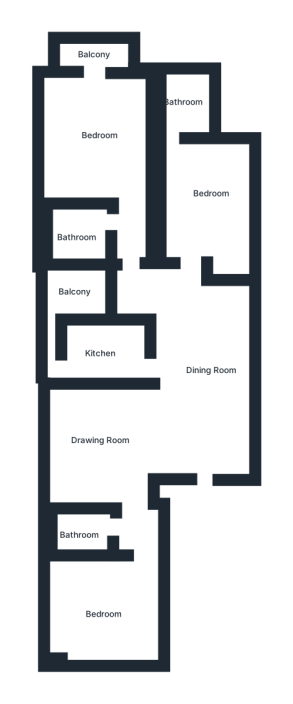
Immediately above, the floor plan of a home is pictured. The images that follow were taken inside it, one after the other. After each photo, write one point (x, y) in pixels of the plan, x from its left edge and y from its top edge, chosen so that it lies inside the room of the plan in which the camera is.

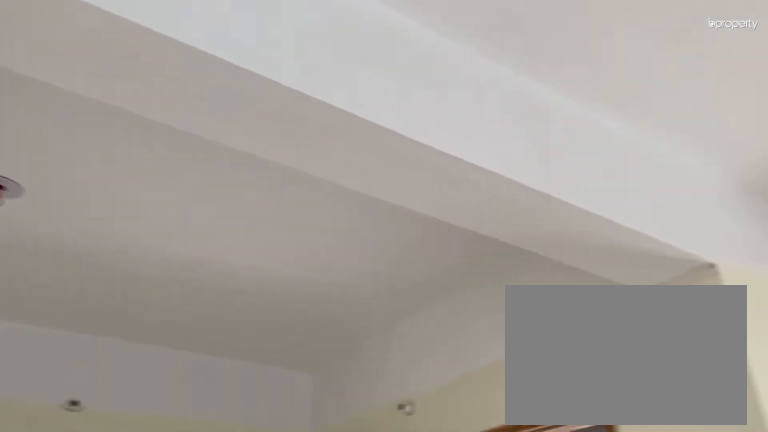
(94, 435)
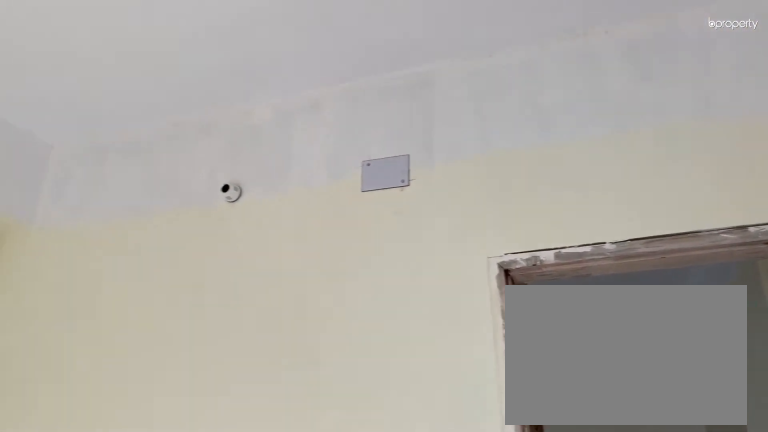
(102, 611)
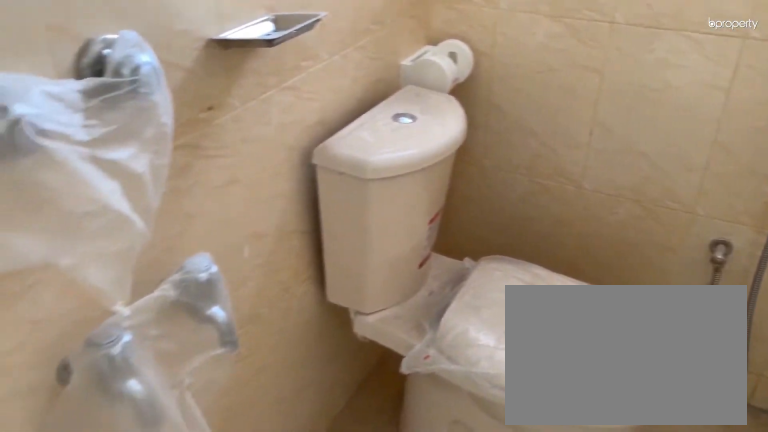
(85, 528)
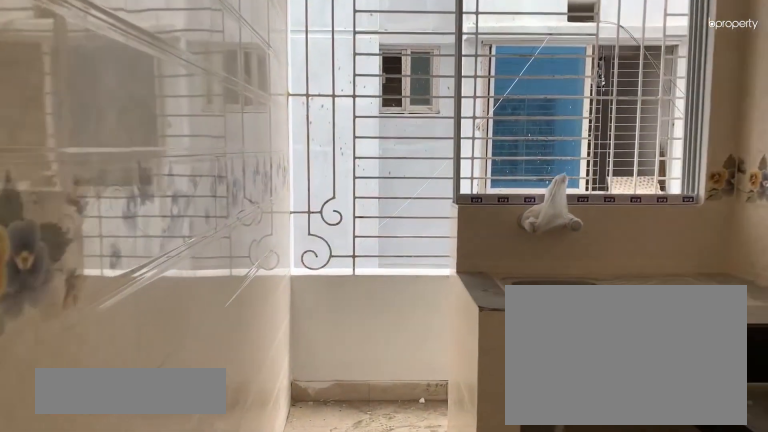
(104, 349)
